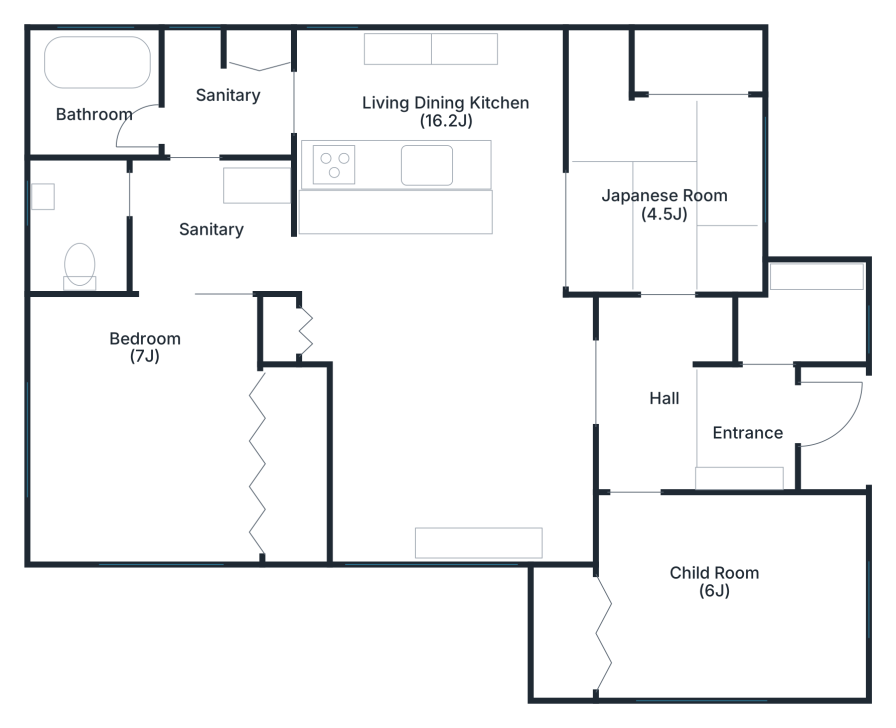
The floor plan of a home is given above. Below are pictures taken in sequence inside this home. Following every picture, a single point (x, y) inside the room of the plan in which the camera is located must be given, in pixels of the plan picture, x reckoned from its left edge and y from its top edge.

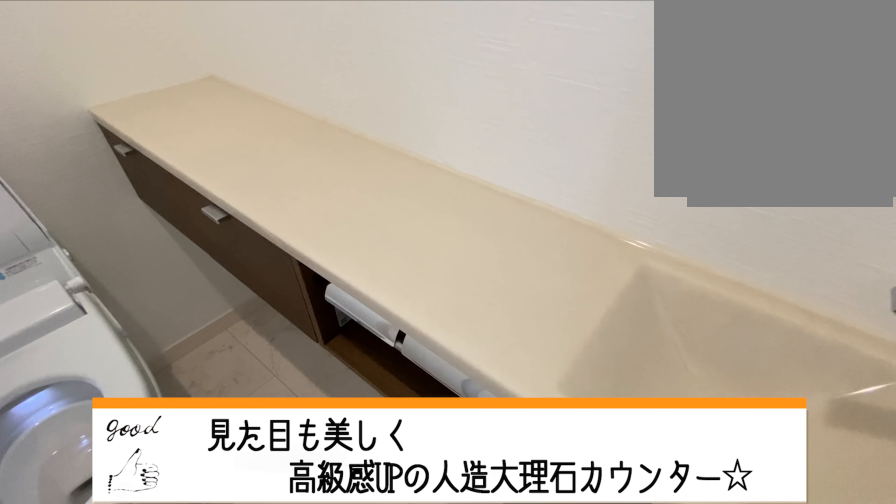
(84, 228)
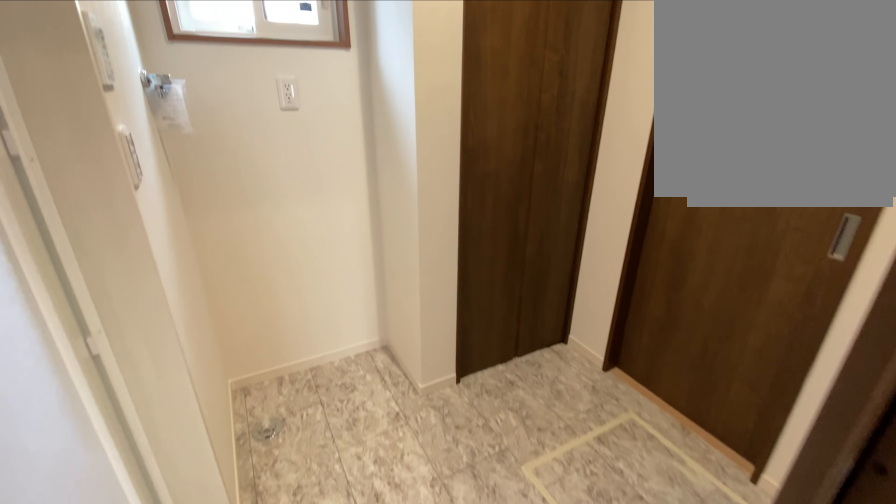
(222, 110)
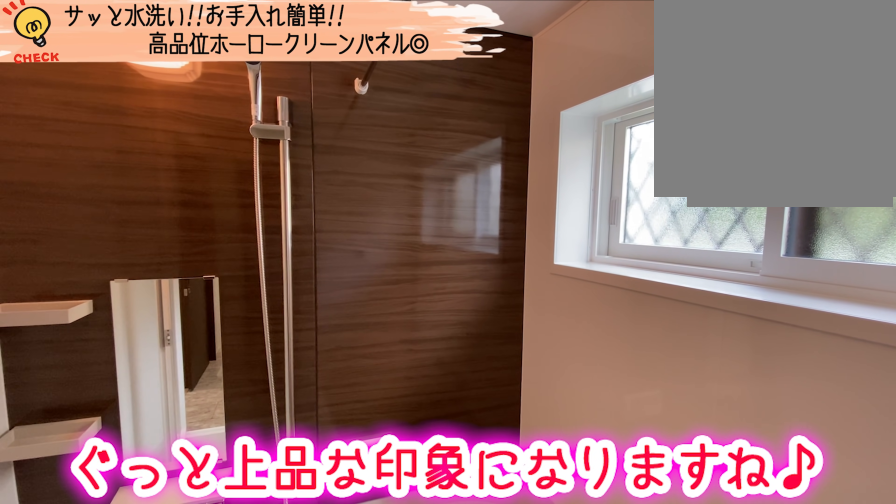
(97, 105)
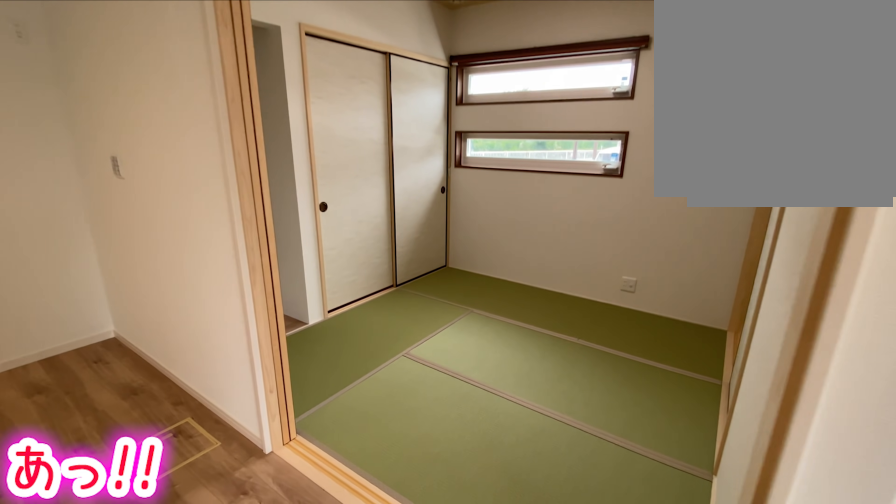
(663, 149)
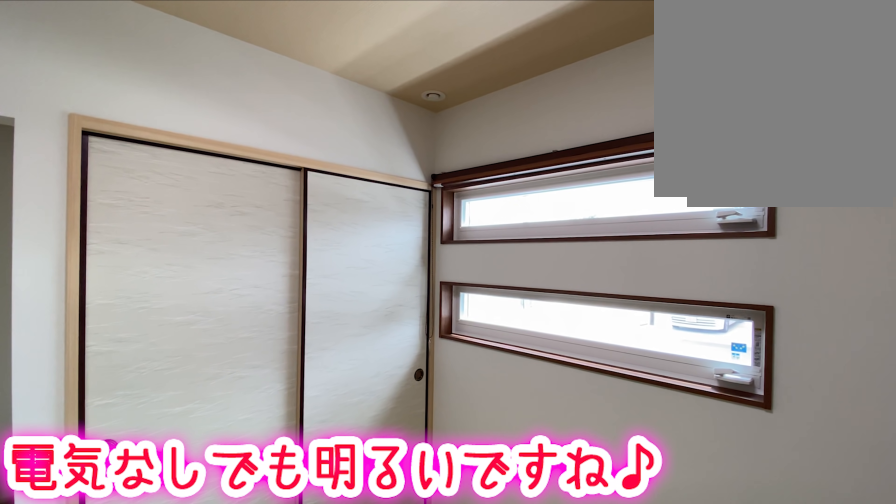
(663, 149)
